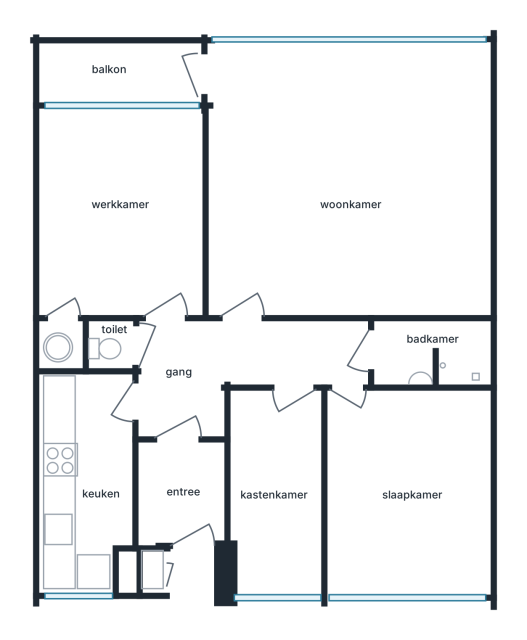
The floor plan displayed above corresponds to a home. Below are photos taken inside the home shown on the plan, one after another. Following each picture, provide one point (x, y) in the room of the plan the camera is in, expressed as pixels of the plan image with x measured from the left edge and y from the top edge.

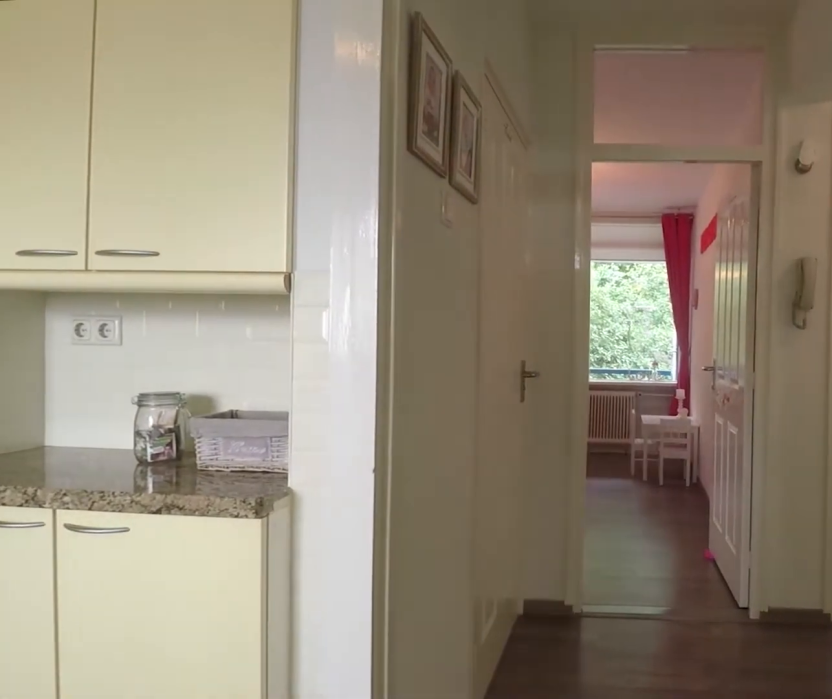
(237, 365)
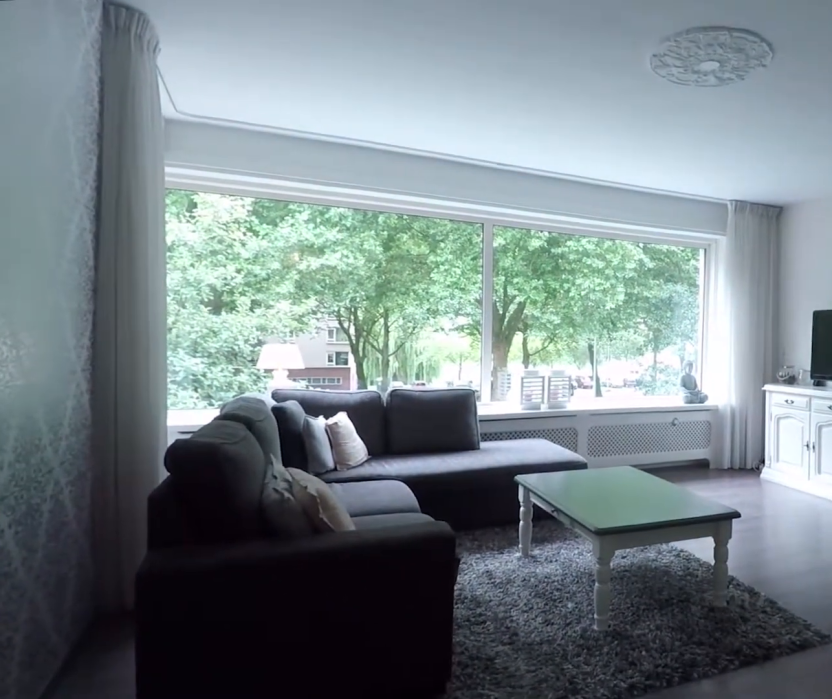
(348, 181)
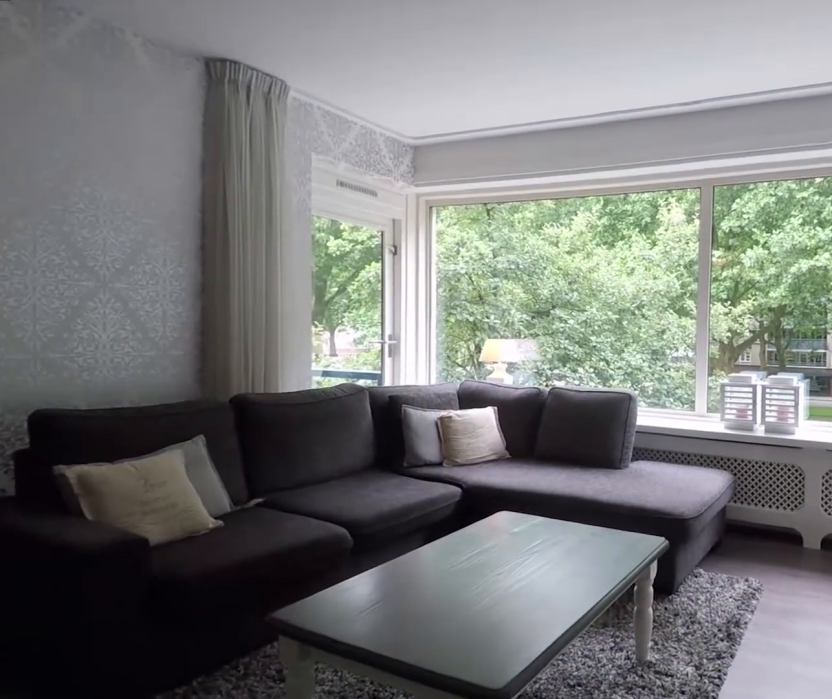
(348, 181)
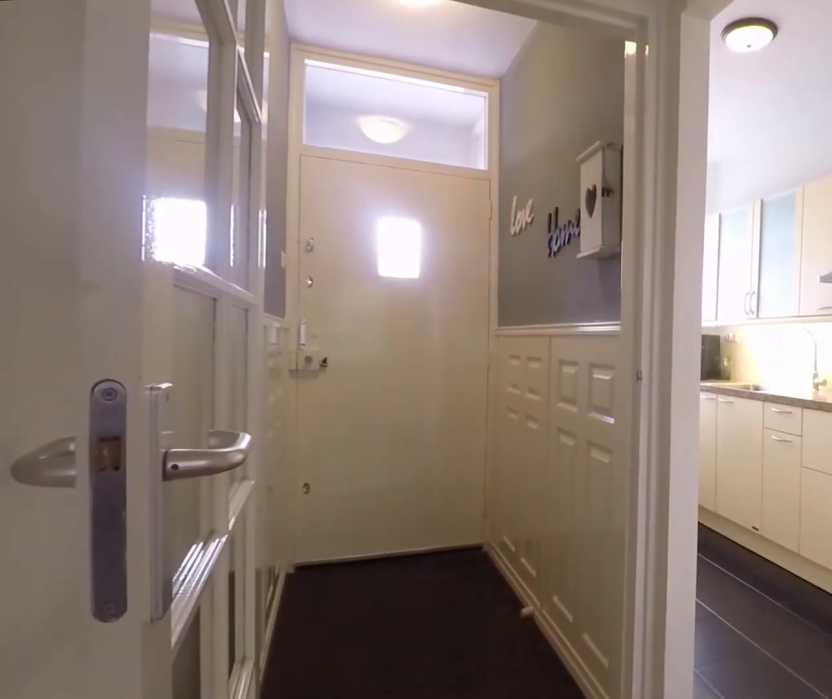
(237, 365)
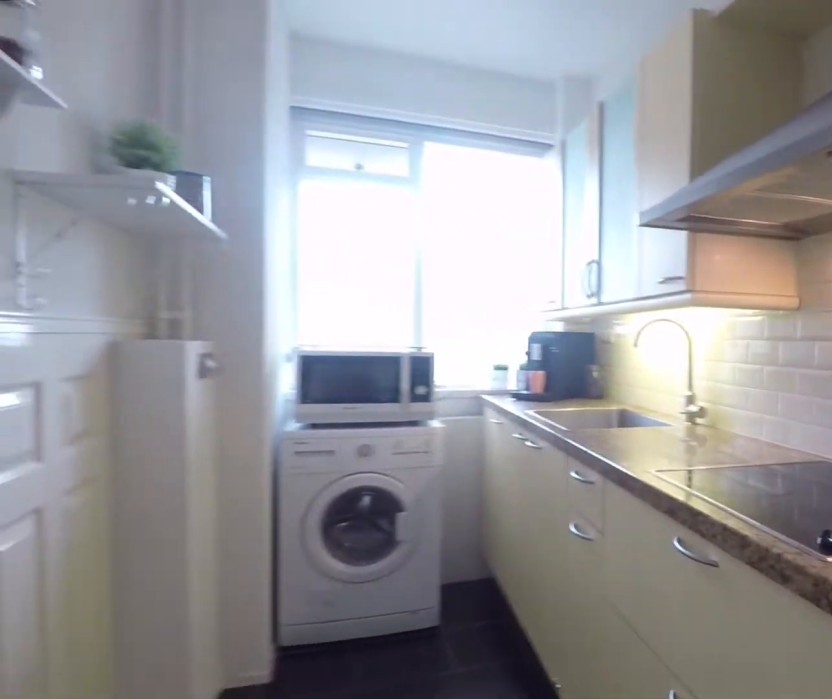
(85, 479)
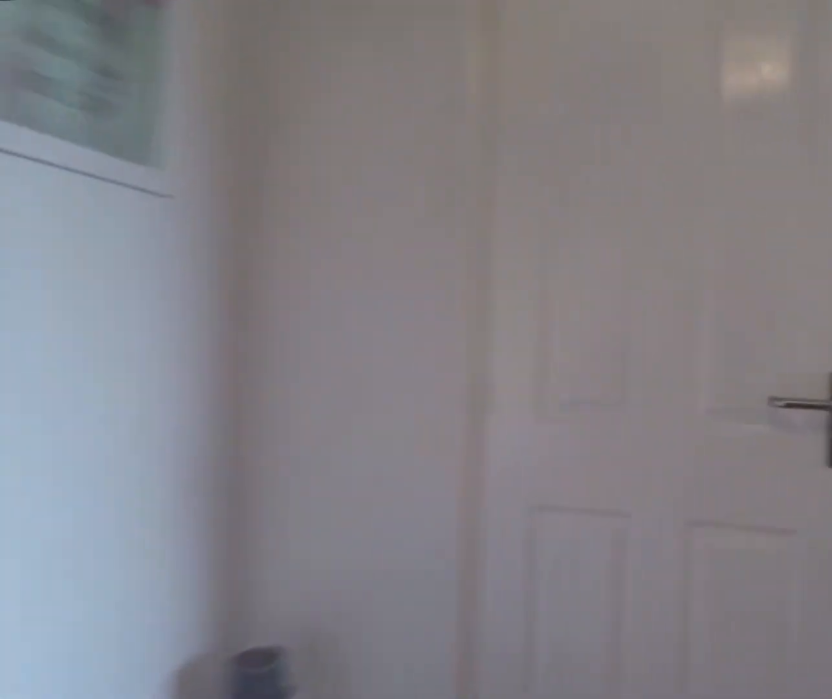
(237, 365)
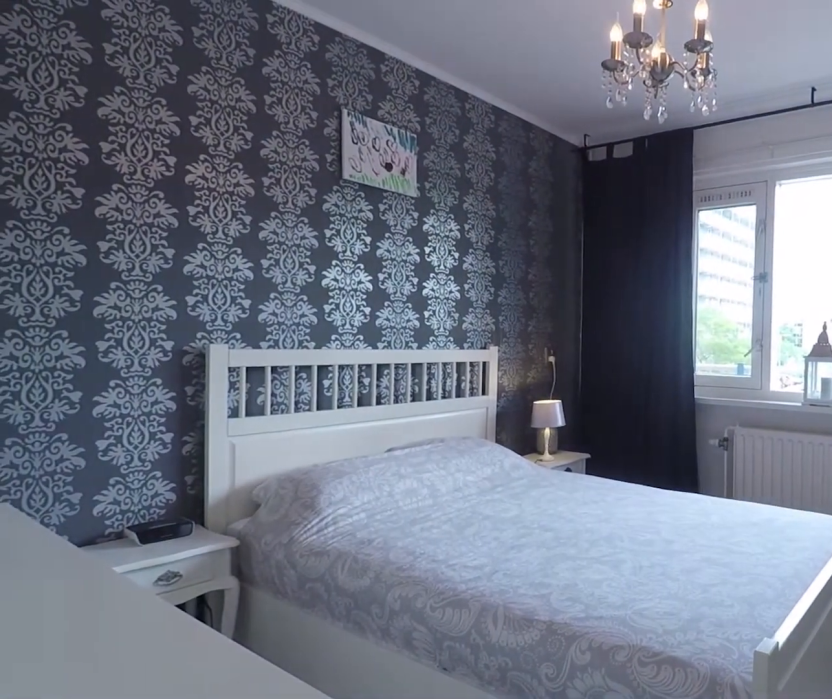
(407, 492)
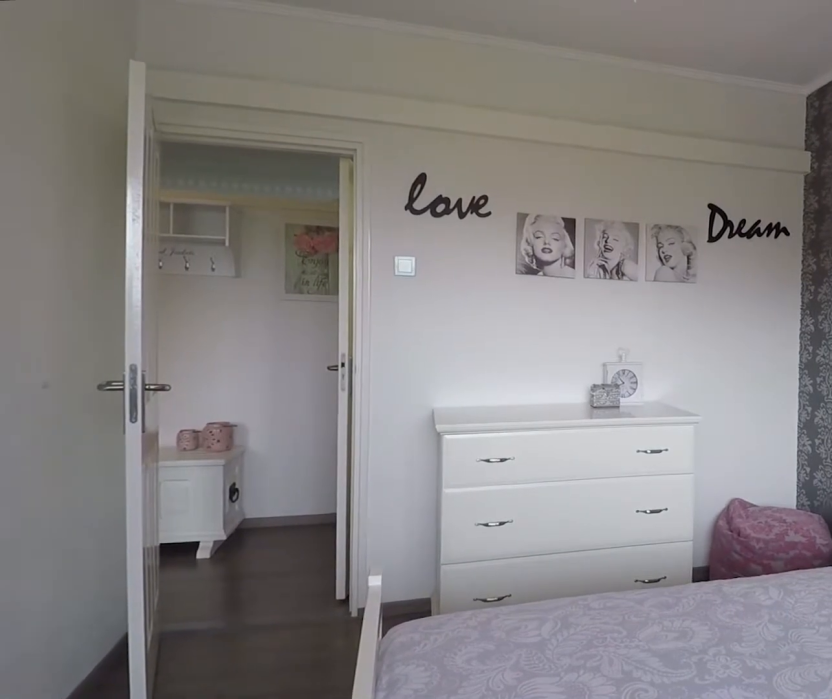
(407, 492)
